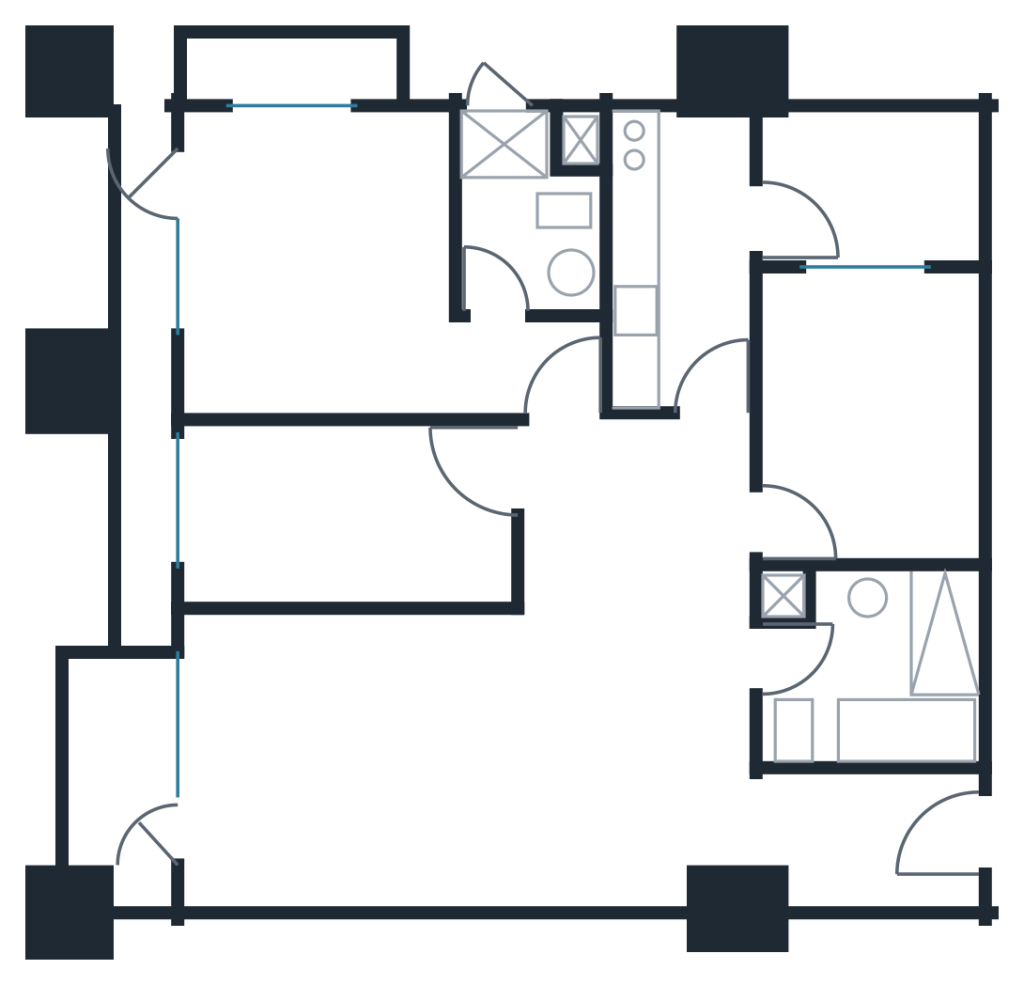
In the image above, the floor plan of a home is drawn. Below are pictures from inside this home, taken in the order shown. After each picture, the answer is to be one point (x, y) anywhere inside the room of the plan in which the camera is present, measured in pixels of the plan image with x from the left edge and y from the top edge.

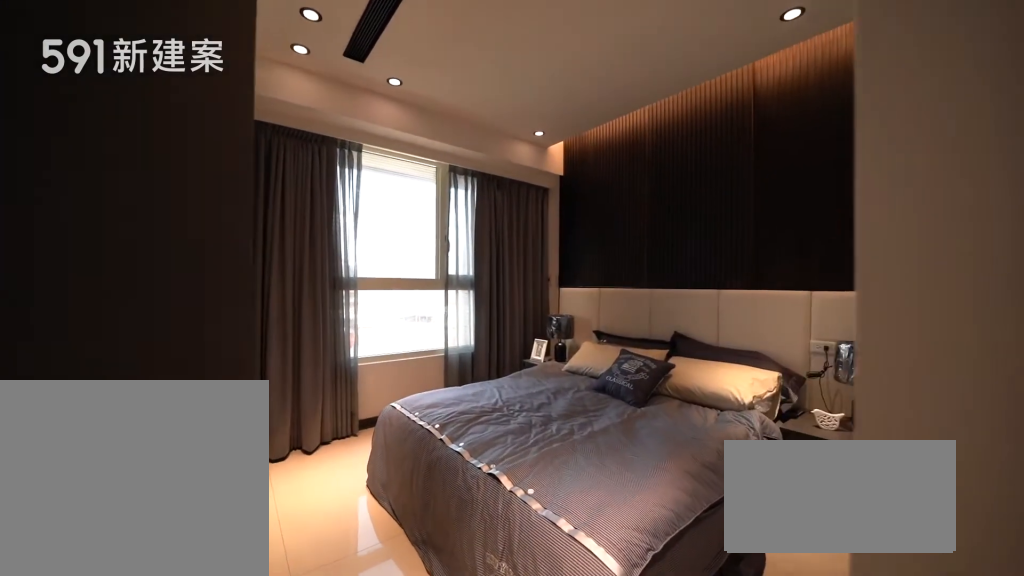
(344, 273)
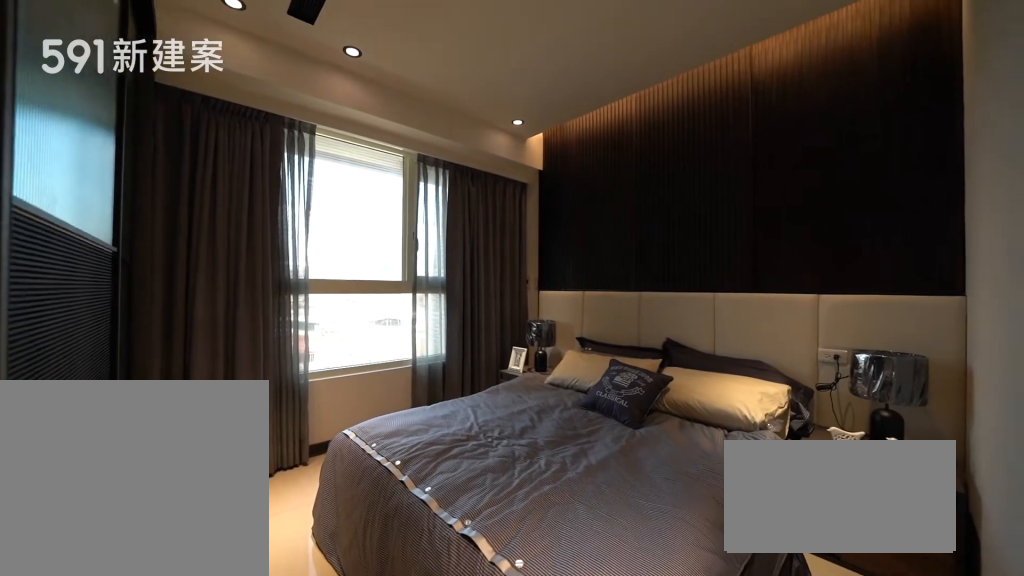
(344, 273)
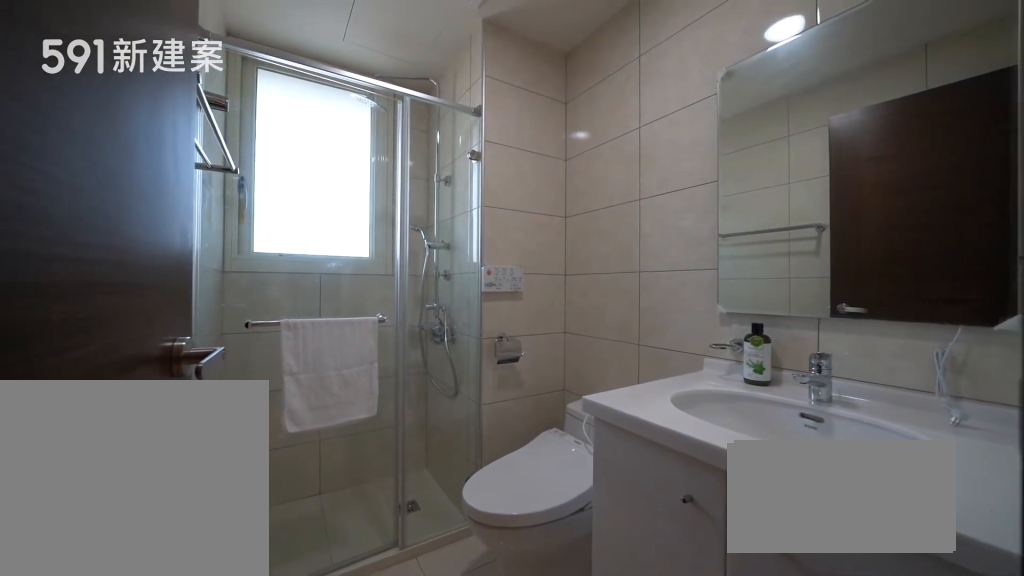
(531, 203)
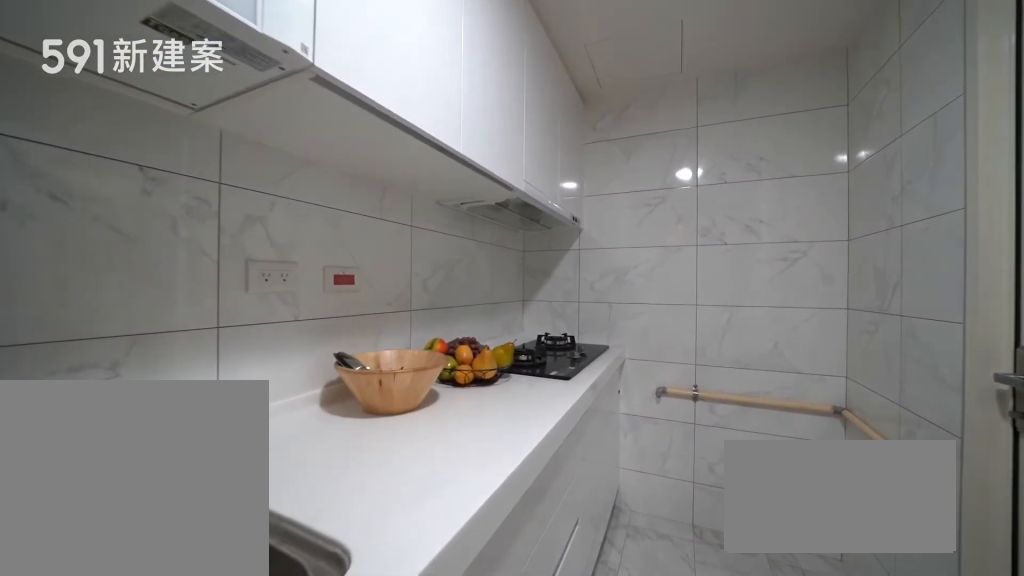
(679, 253)
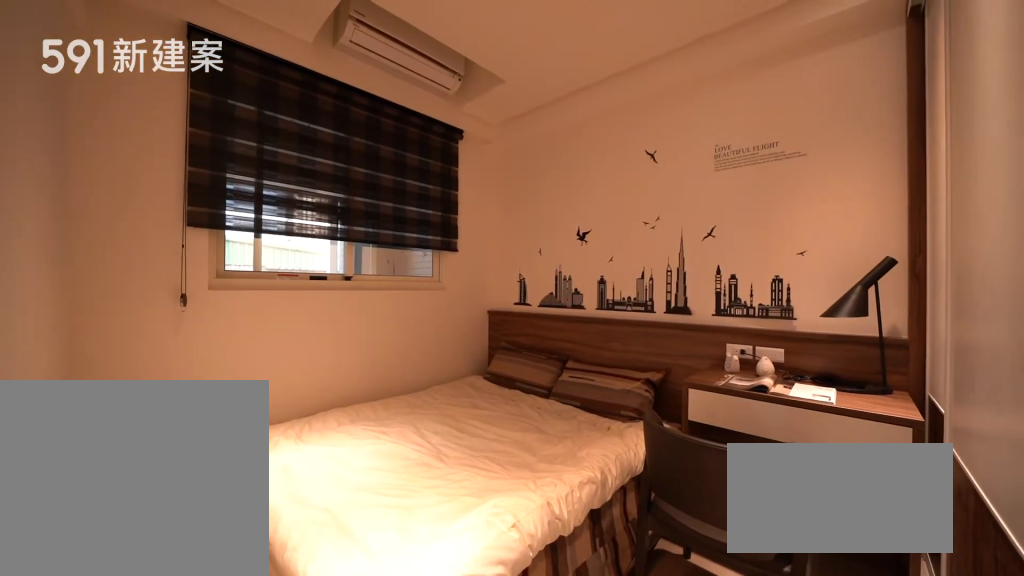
(873, 409)
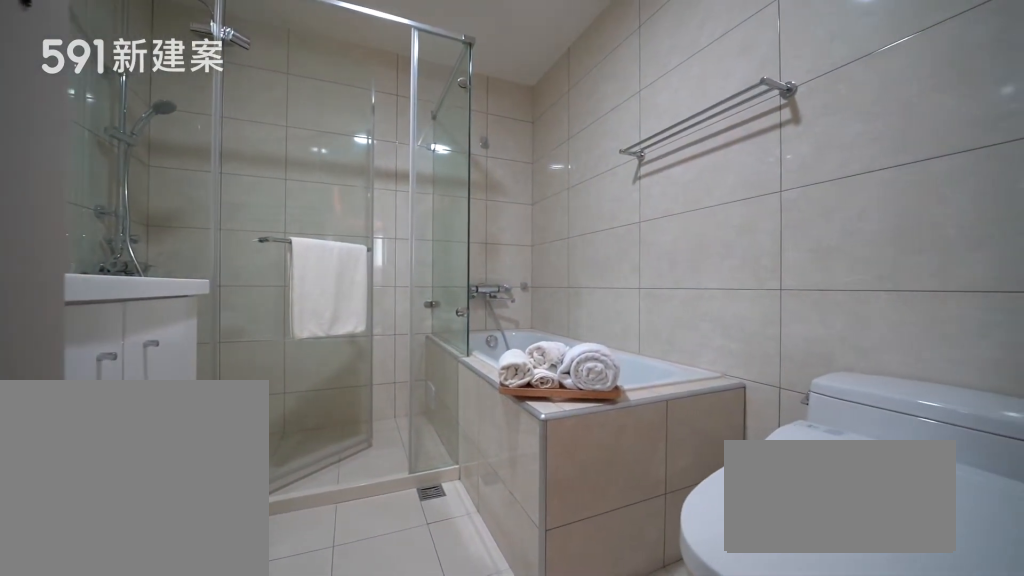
(875, 659)
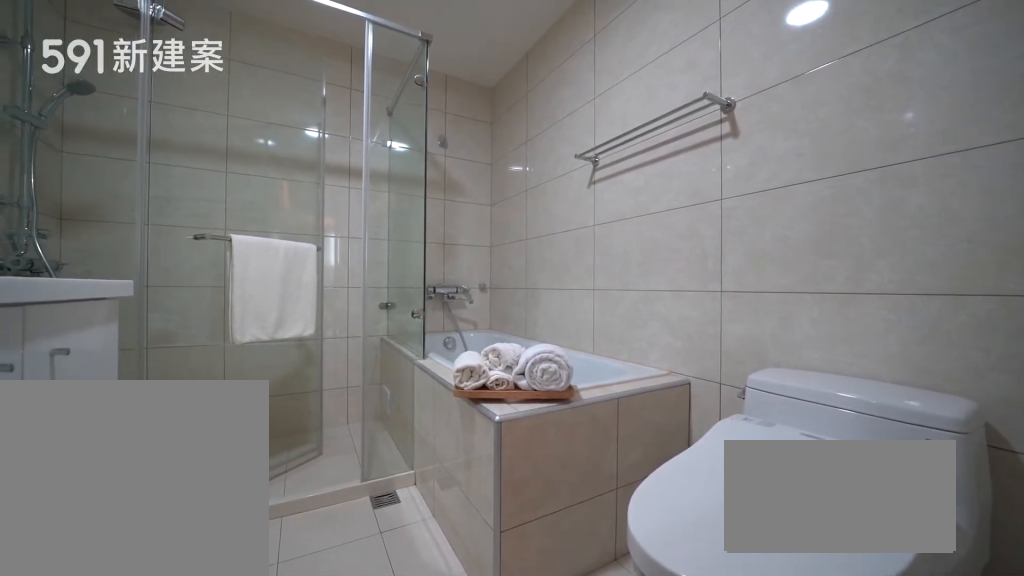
(875, 659)
